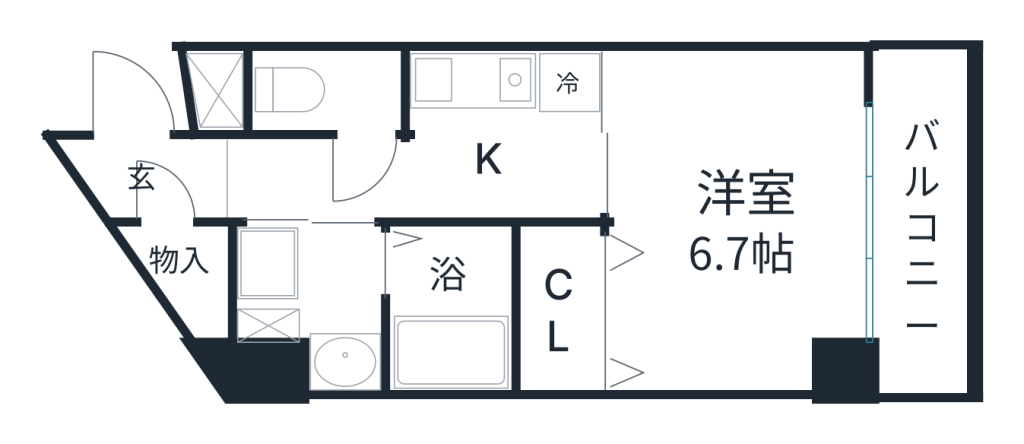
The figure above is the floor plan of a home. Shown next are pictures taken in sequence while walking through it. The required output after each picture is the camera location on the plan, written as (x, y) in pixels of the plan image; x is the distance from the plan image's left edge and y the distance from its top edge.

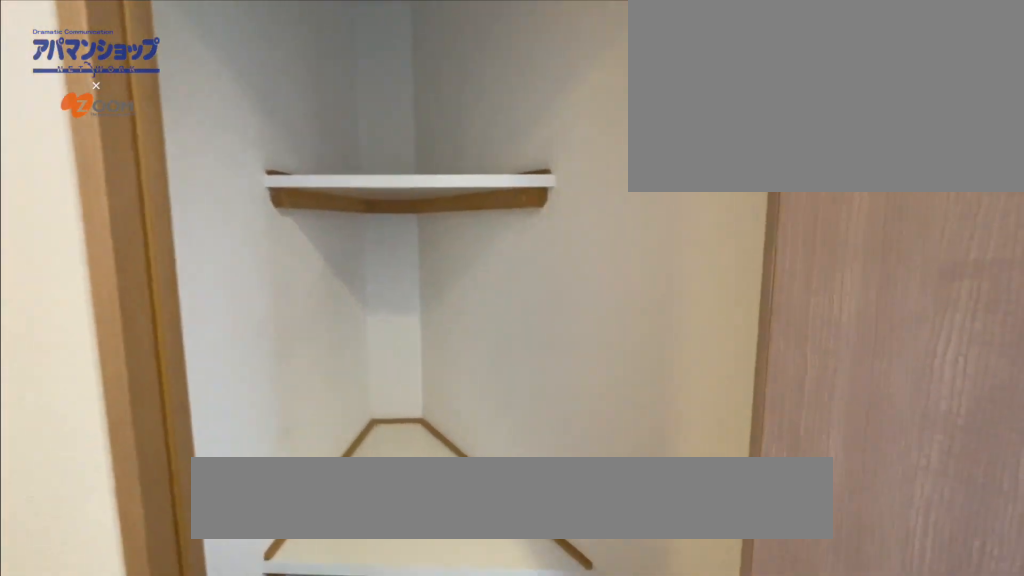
(160, 141)
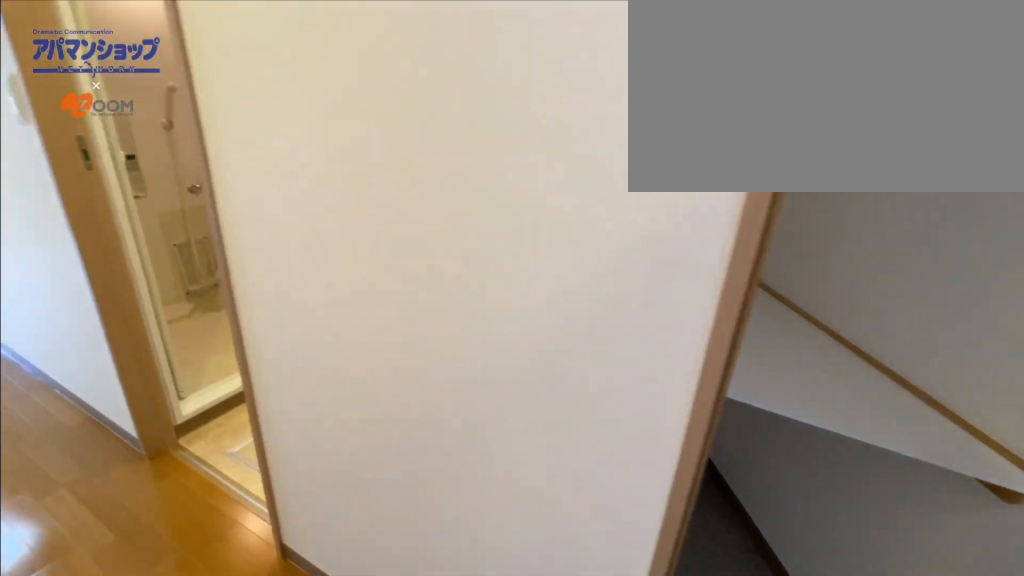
(160, 141)
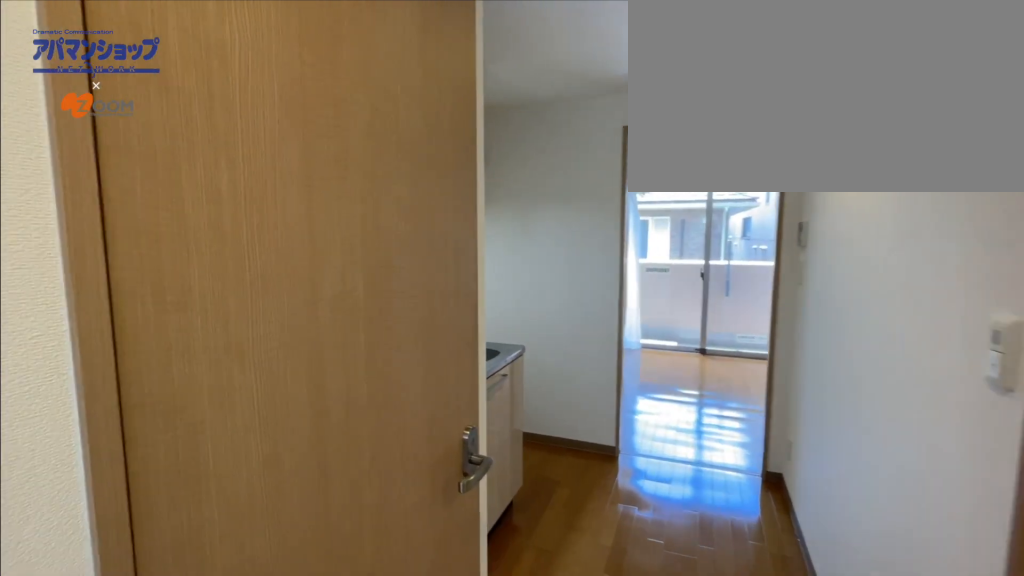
(160, 141)
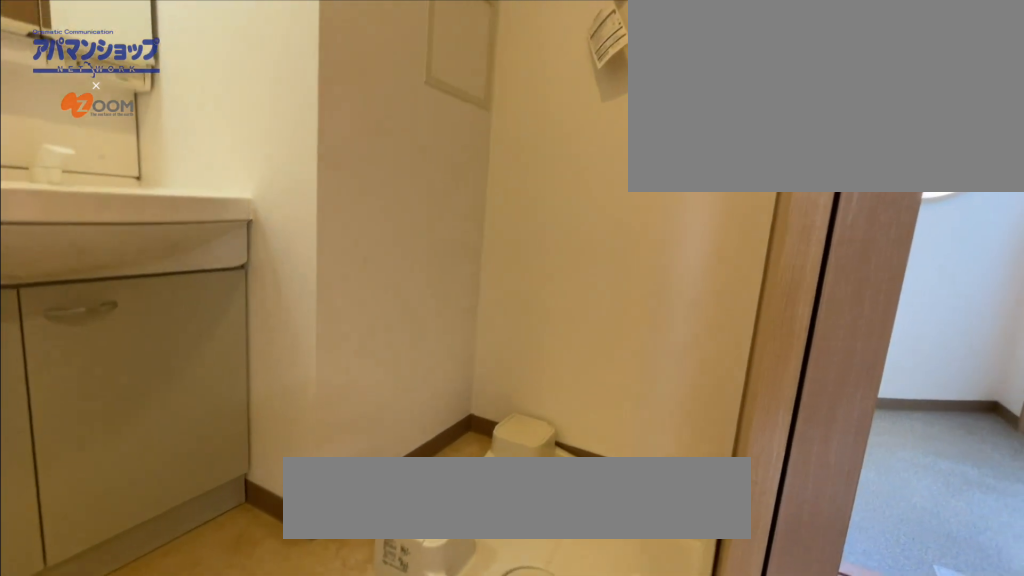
(342, 178)
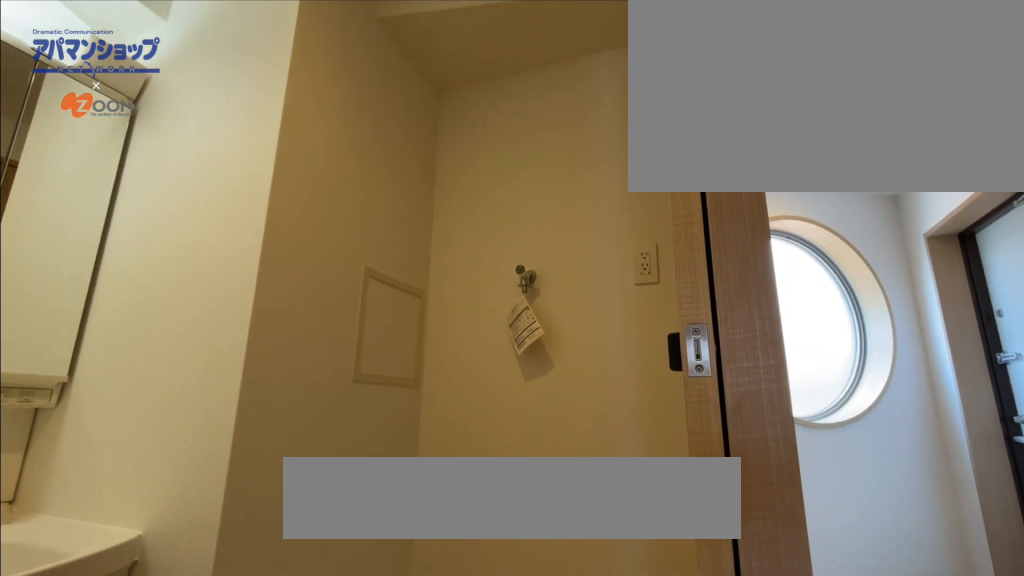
(342, 179)
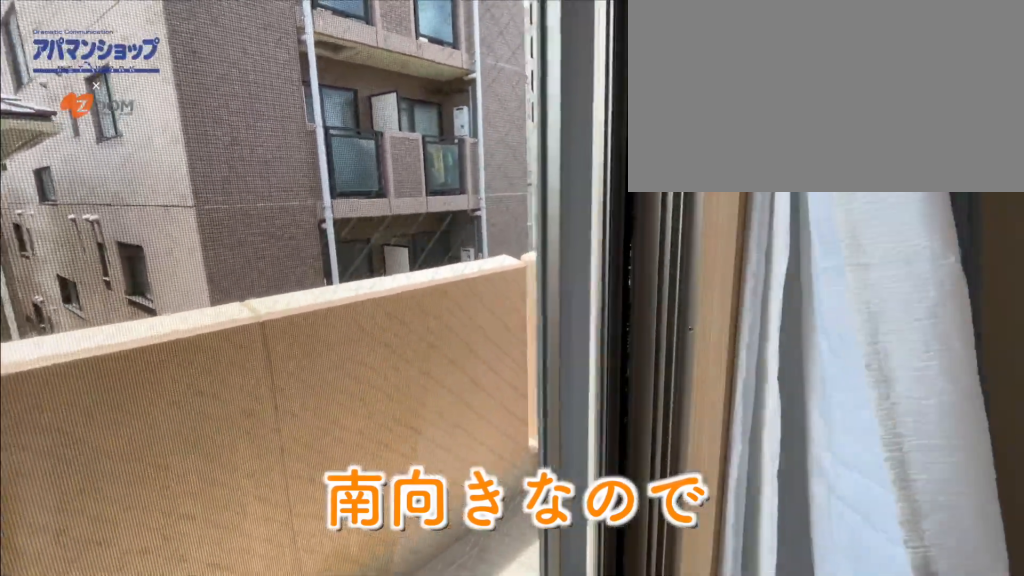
(842, 243)
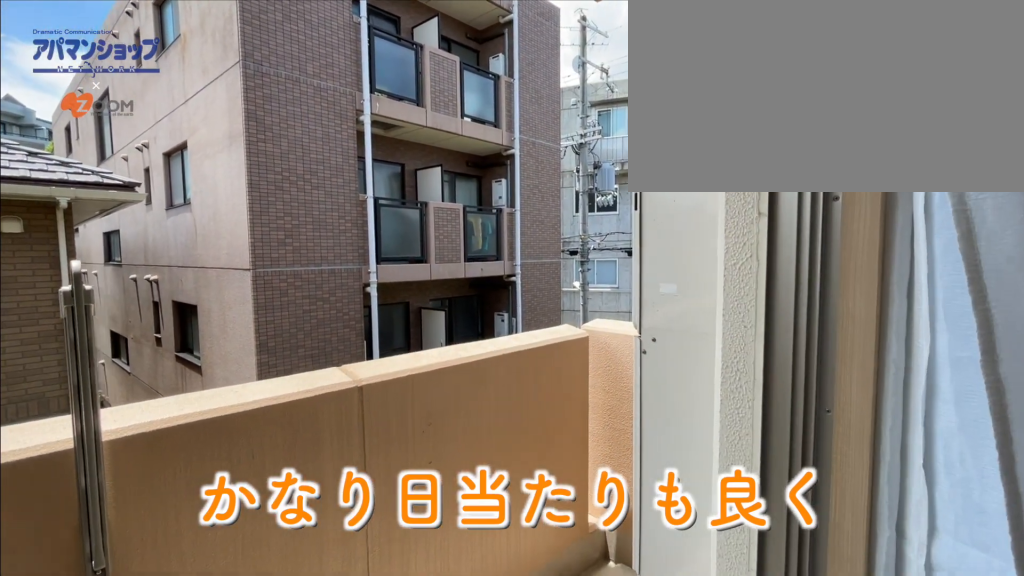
(843, 243)
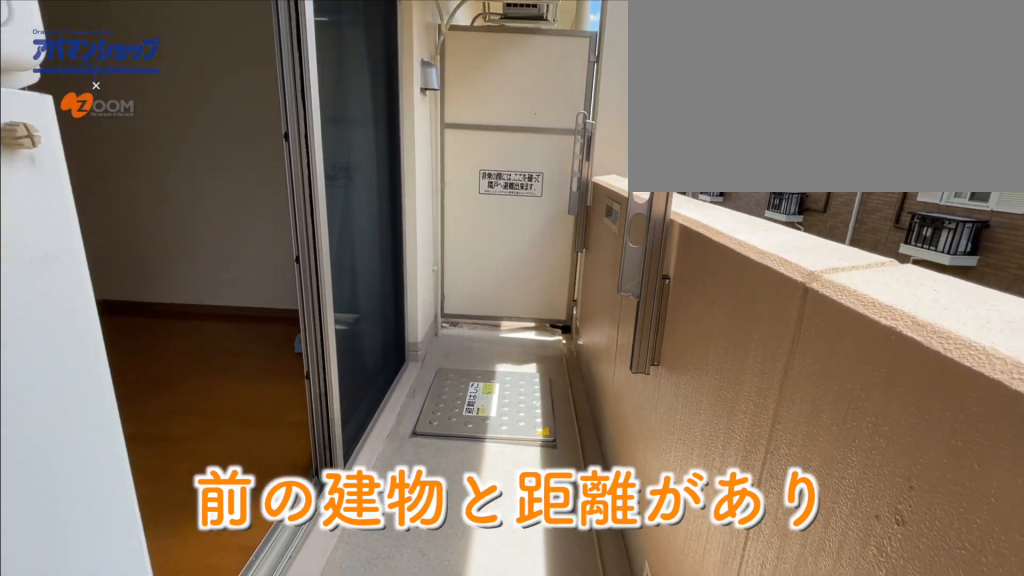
(932, 355)
